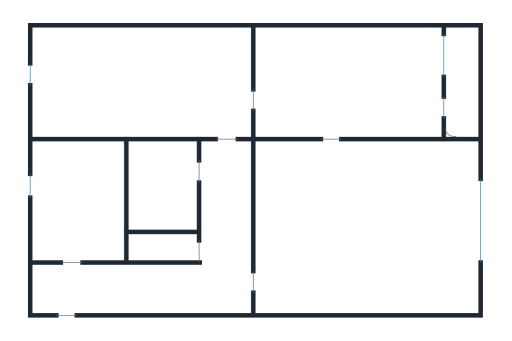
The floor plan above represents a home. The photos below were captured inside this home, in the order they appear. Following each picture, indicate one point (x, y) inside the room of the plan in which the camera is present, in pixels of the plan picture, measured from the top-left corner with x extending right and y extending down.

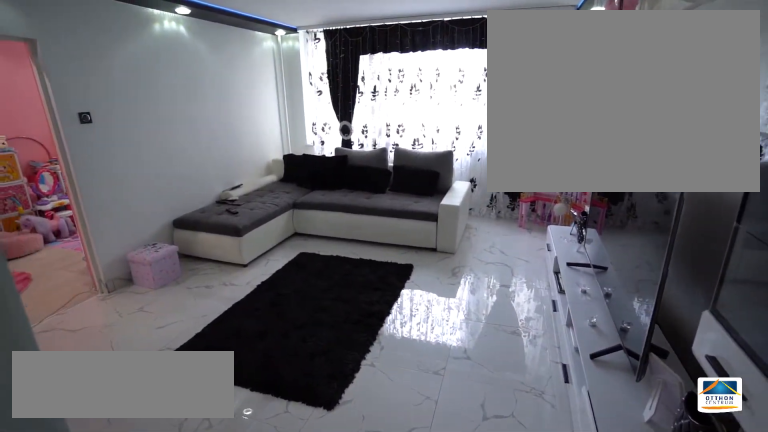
(363, 228)
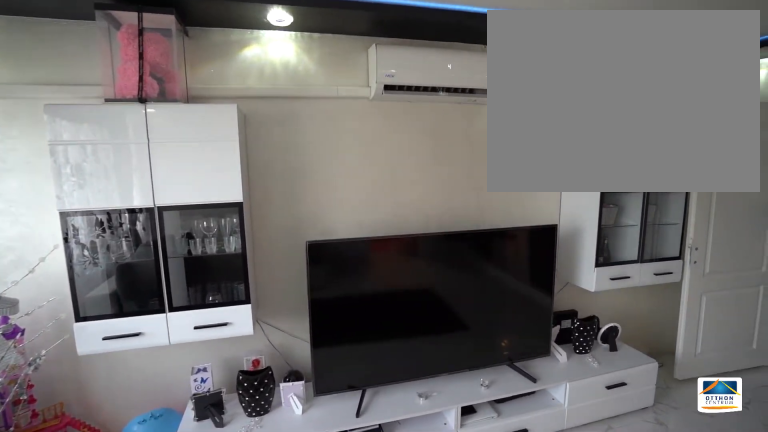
(363, 228)
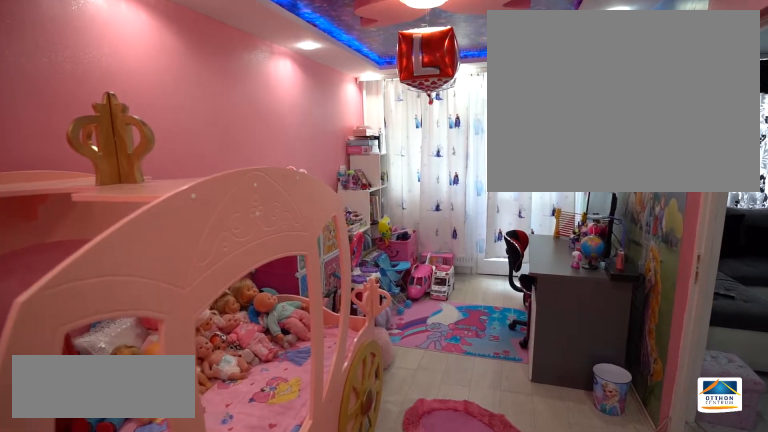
(345, 76)
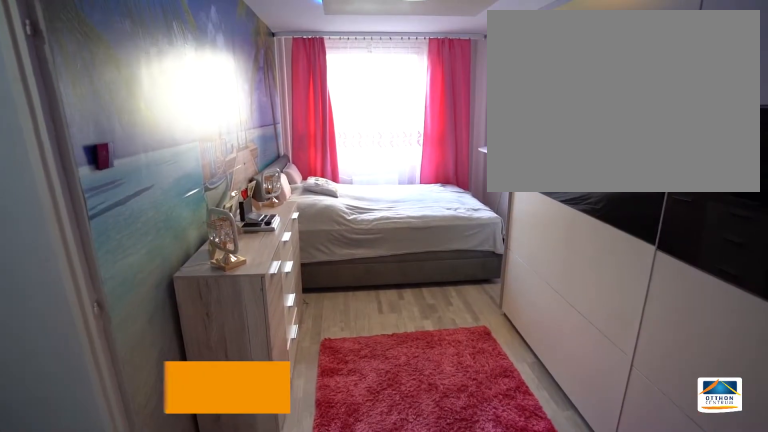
(139, 88)
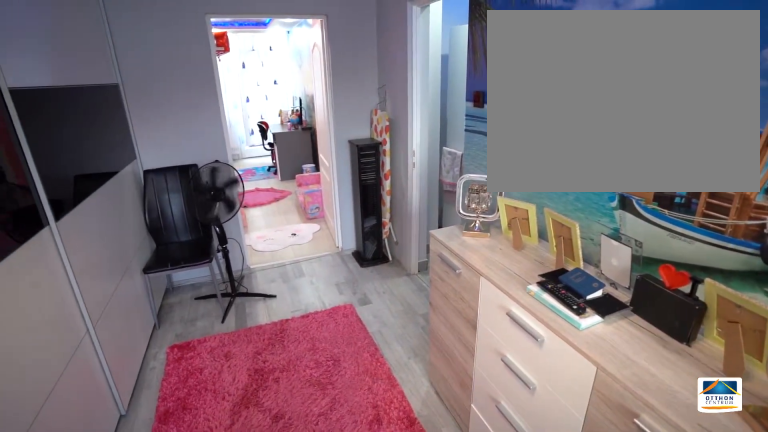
(140, 88)
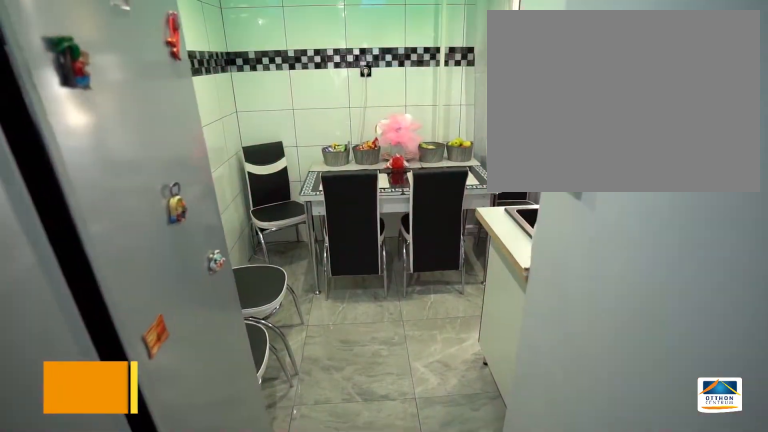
(74, 205)
